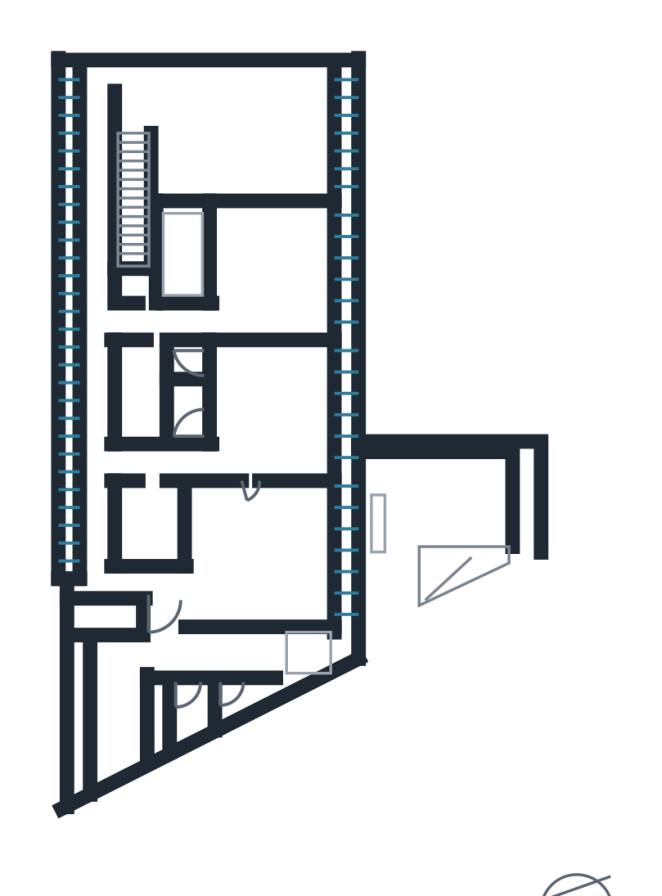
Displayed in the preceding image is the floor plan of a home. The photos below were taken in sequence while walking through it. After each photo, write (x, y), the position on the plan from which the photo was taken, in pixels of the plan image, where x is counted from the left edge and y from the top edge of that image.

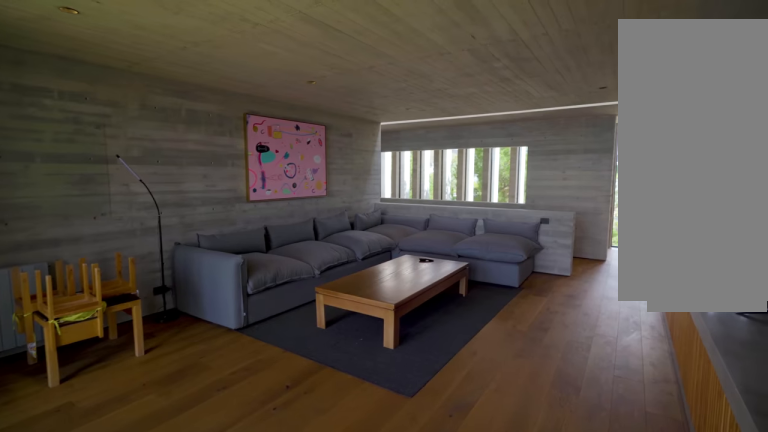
(307, 155)
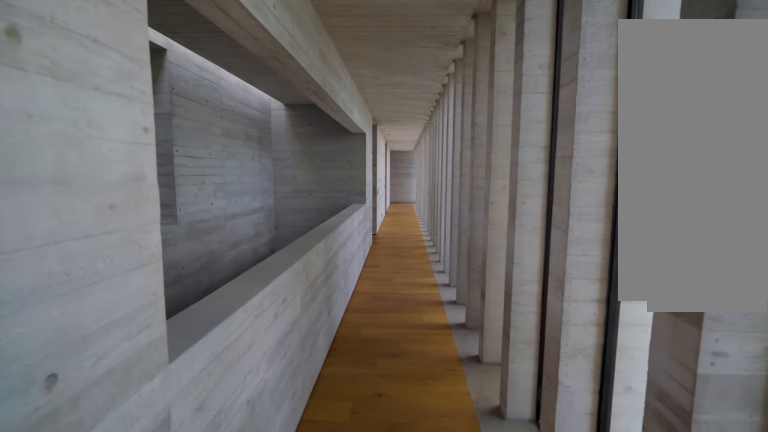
(95, 101)
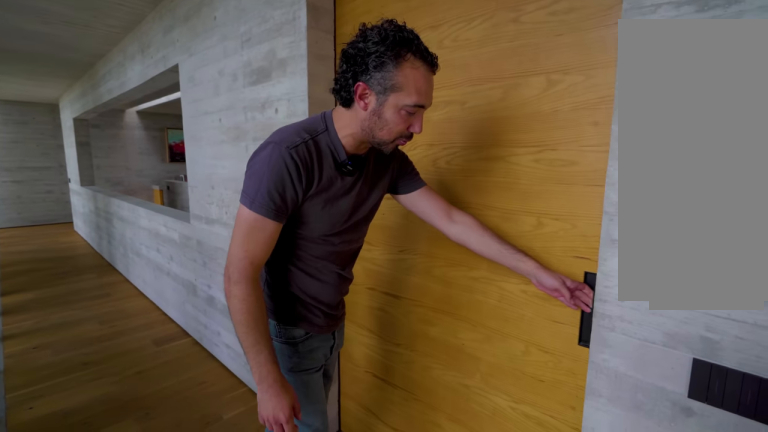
(90, 312)
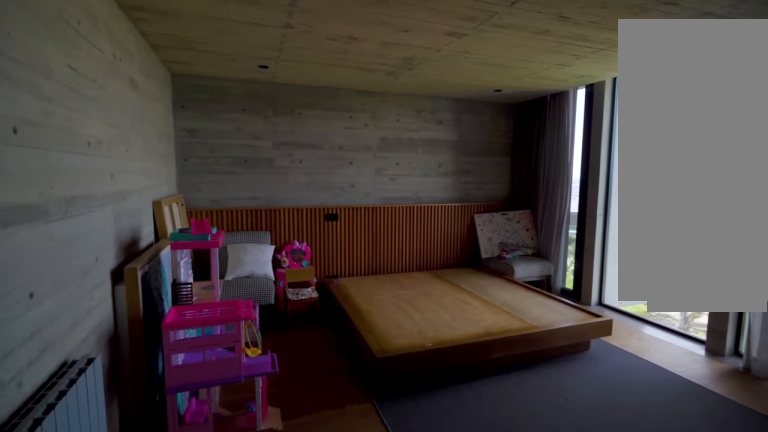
(217, 319)
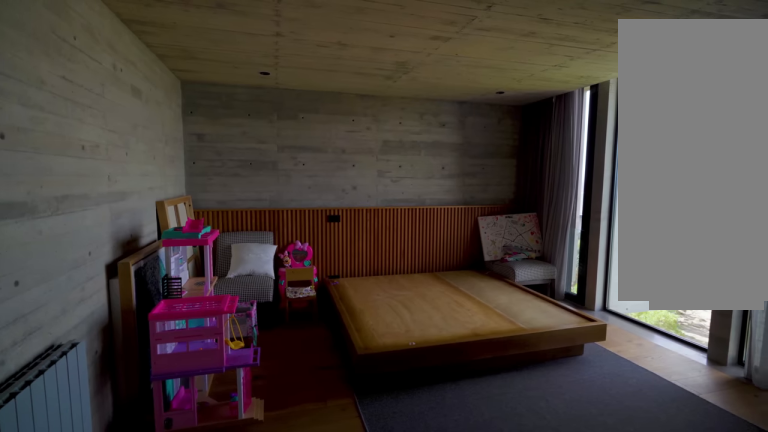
(232, 316)
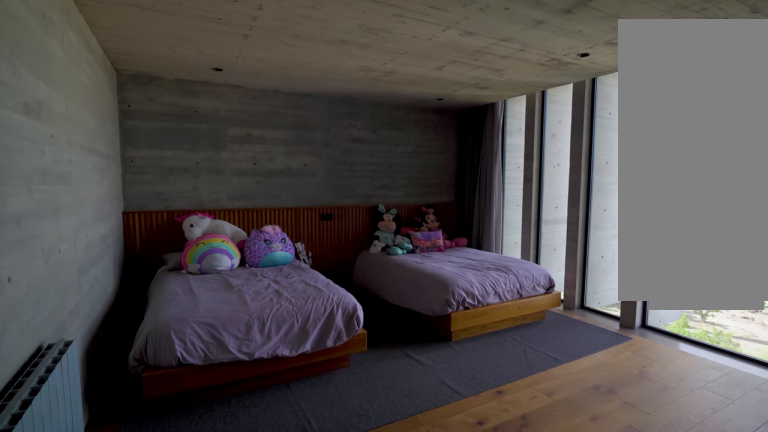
(231, 462)
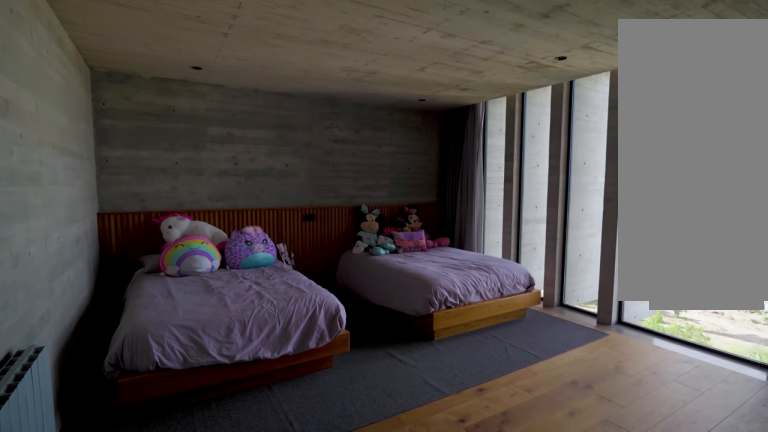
(230, 462)
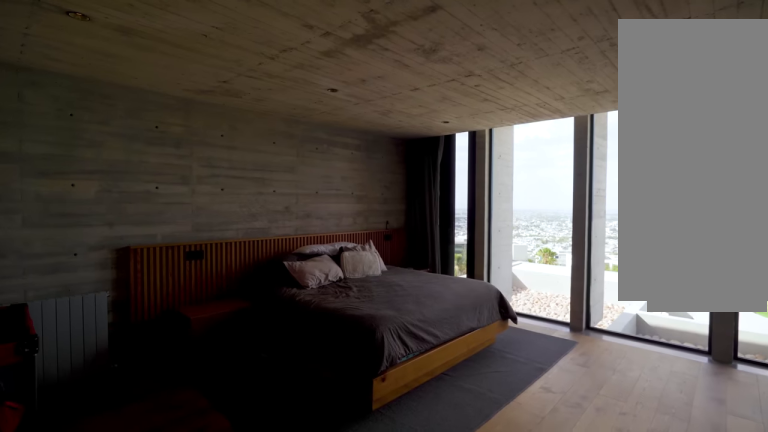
(194, 585)
